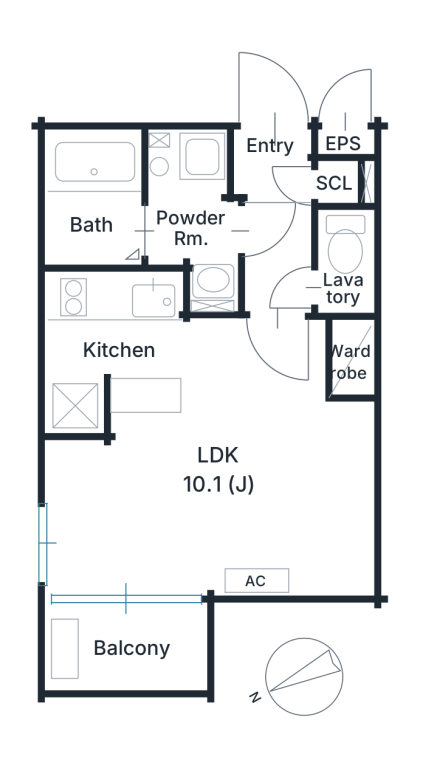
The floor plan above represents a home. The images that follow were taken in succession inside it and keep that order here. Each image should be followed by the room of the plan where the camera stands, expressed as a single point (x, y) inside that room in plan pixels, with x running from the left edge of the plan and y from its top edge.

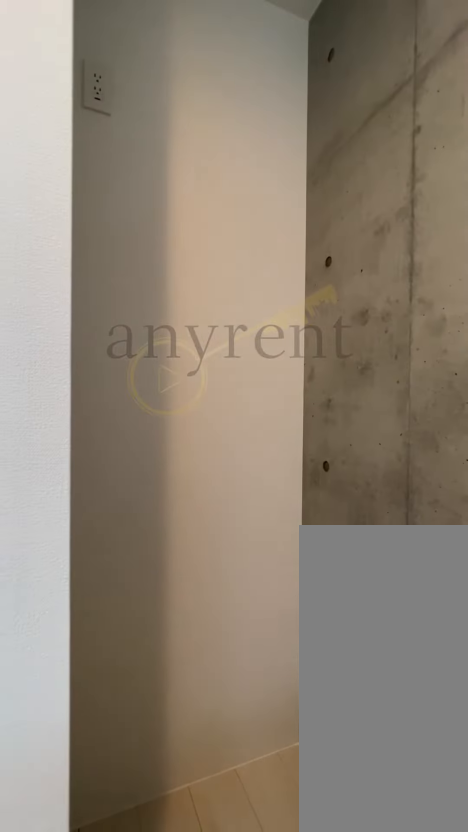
(74, 404)
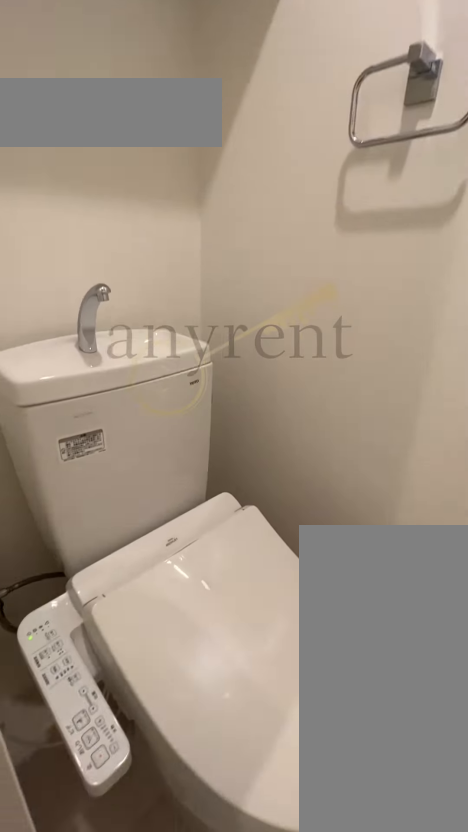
(344, 248)
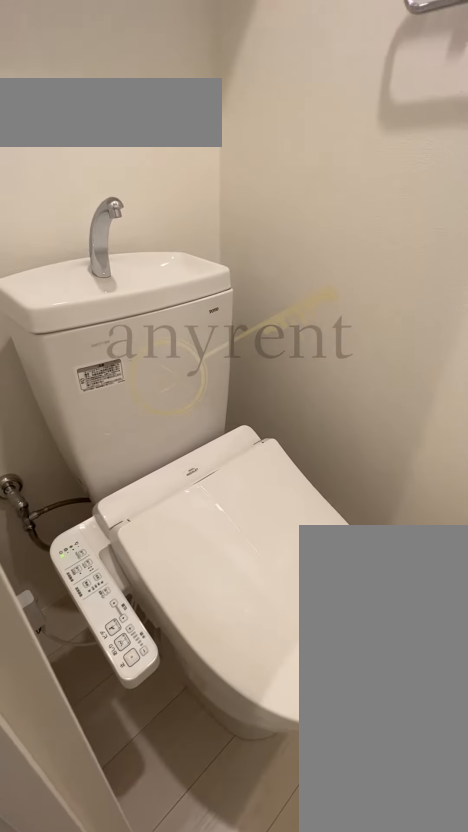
(344, 248)
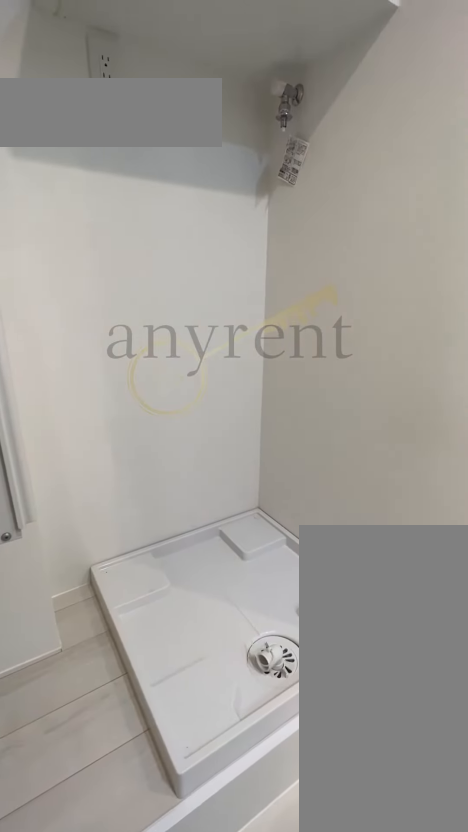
(201, 158)
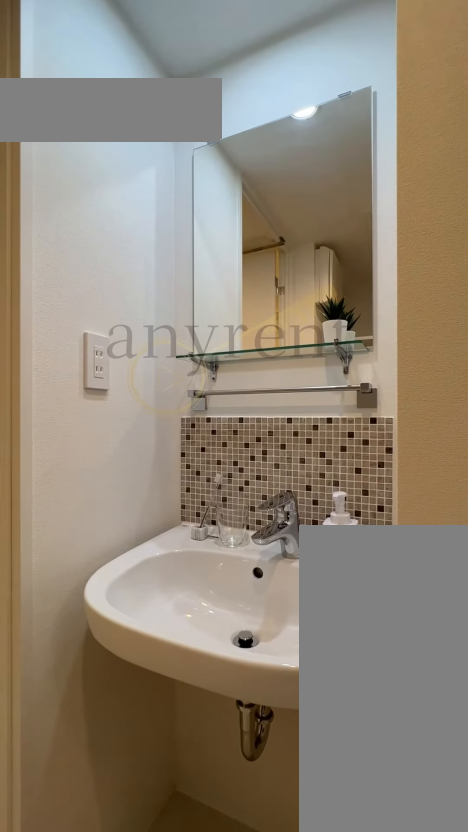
(212, 282)
